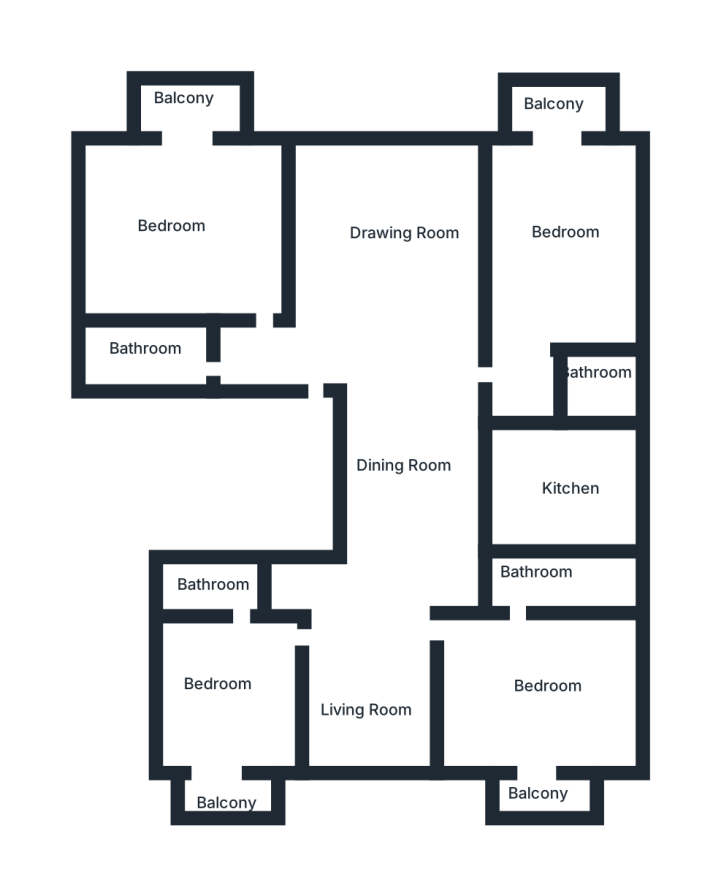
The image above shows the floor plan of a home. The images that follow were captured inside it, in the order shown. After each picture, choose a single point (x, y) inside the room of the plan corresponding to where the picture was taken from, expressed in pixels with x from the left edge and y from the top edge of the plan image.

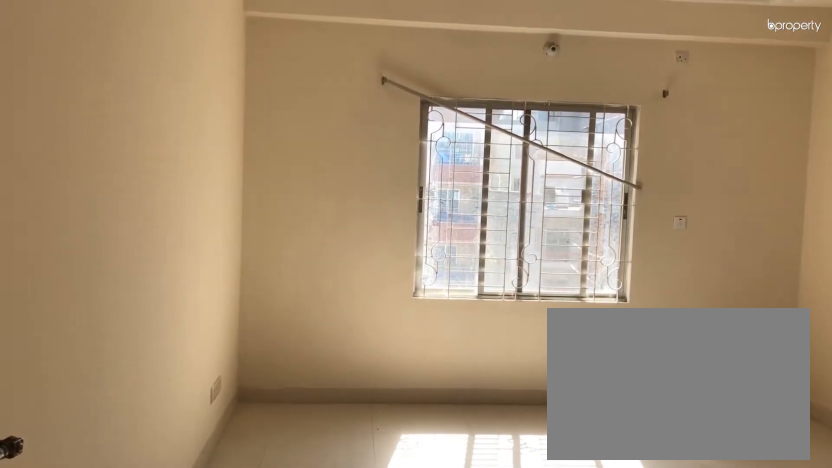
(408, 348)
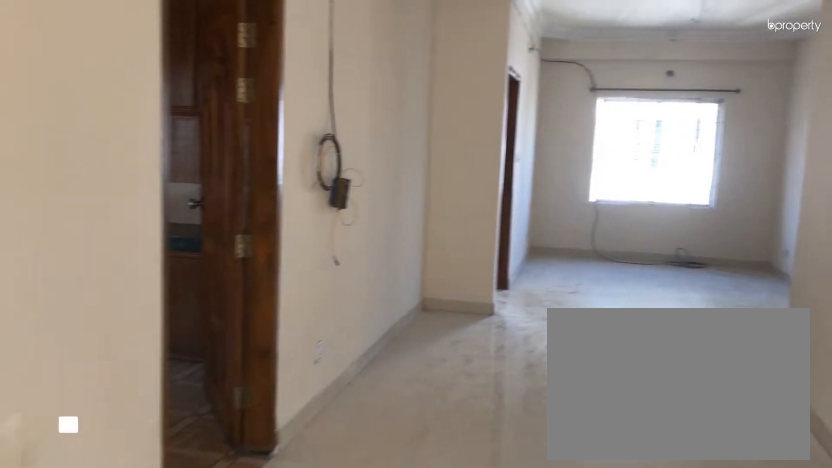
(406, 472)
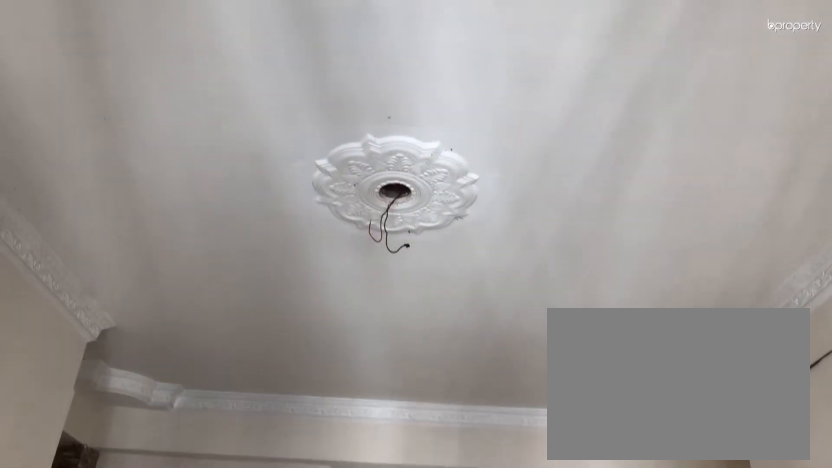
(384, 615)
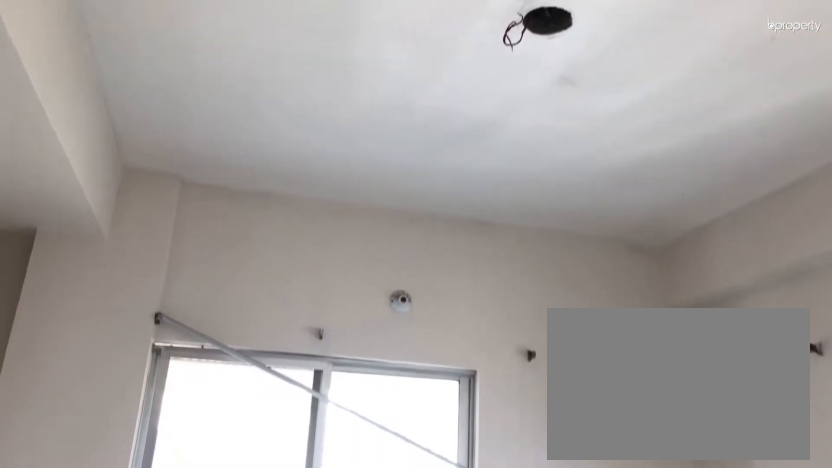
(234, 700)
